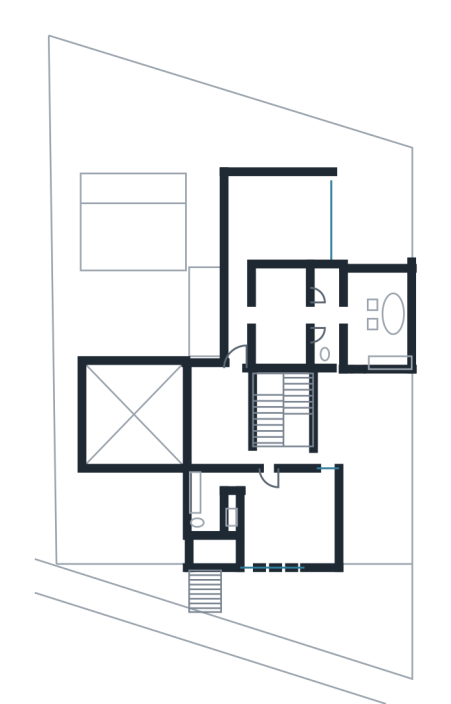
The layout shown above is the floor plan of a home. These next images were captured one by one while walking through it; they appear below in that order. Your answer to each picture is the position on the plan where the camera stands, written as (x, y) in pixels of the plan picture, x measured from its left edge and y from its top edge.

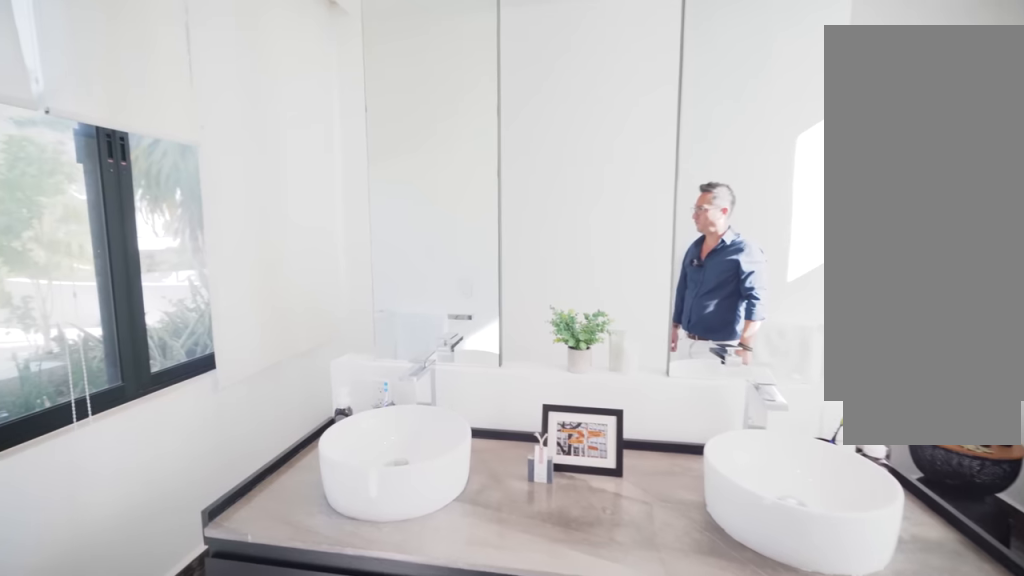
(347, 315)
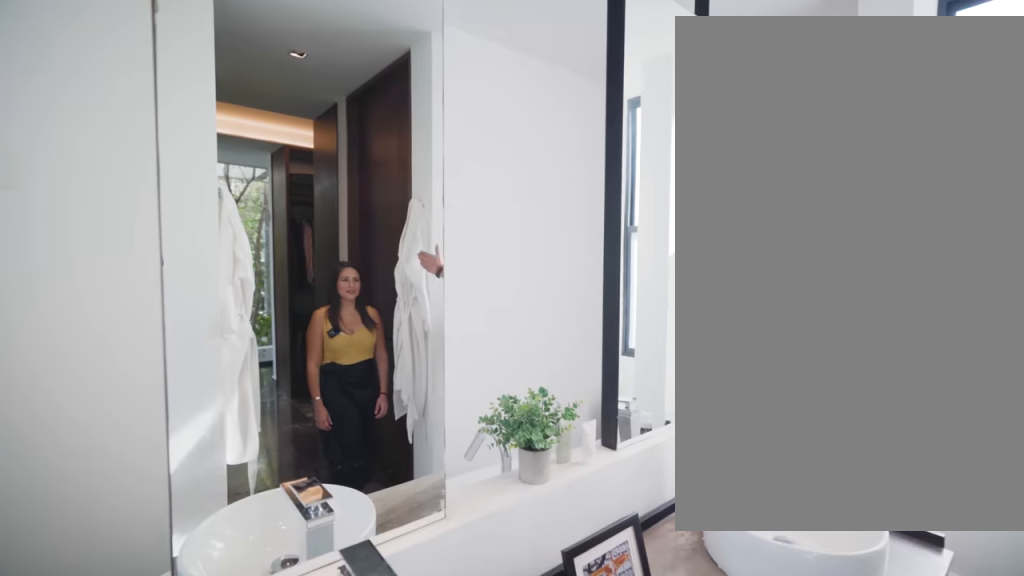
(351, 293)
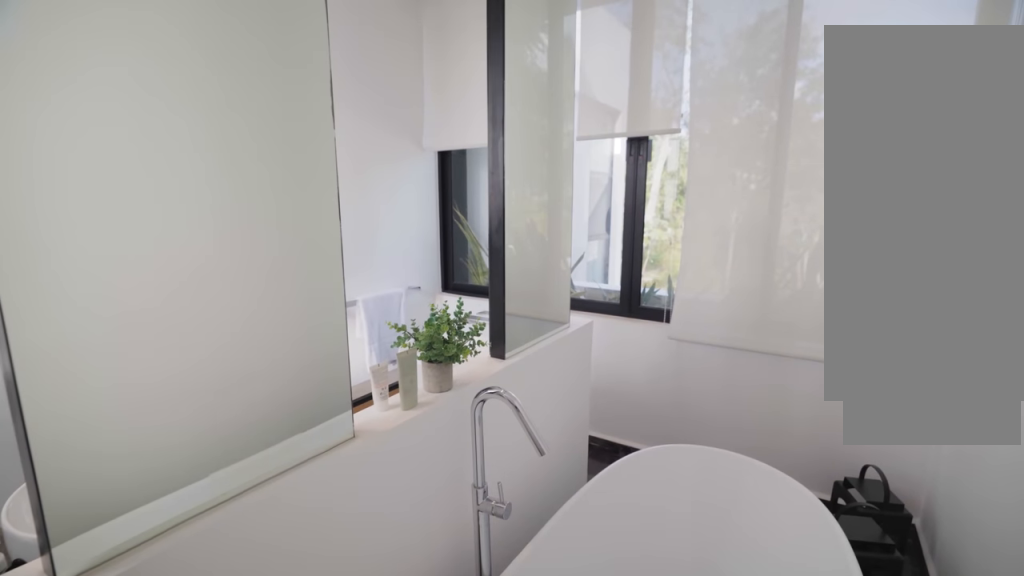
(396, 330)
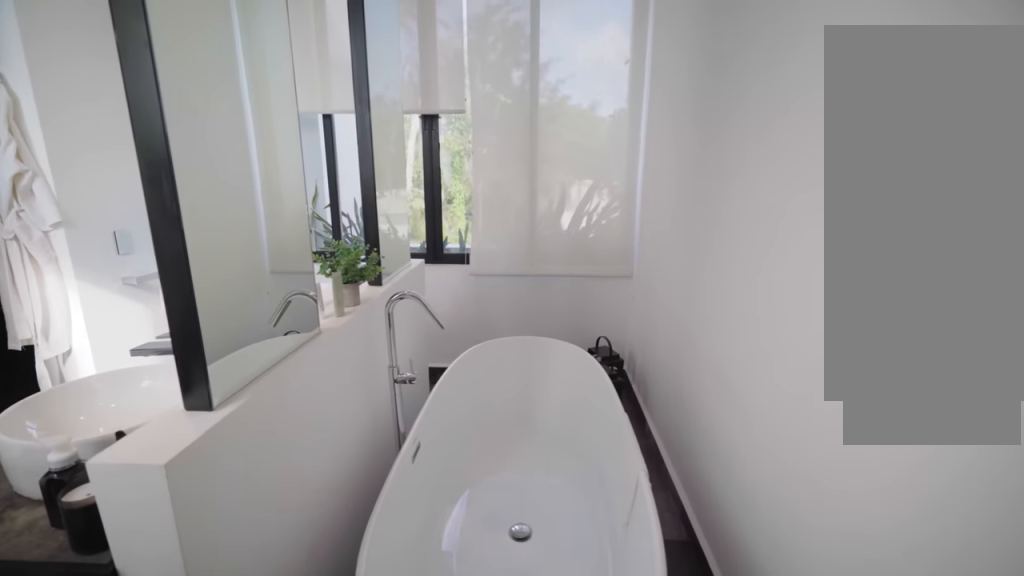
(391, 352)
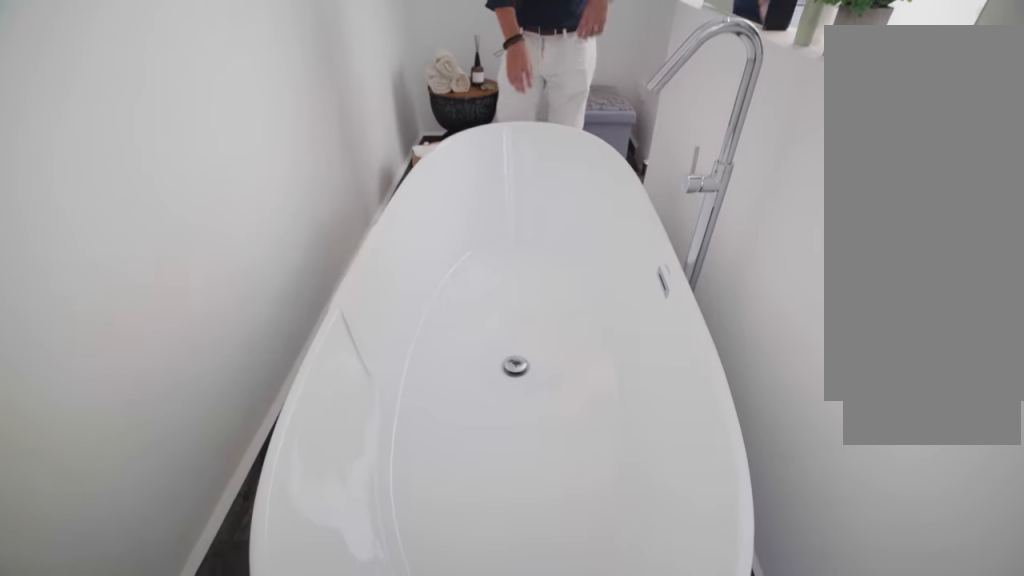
(387, 288)
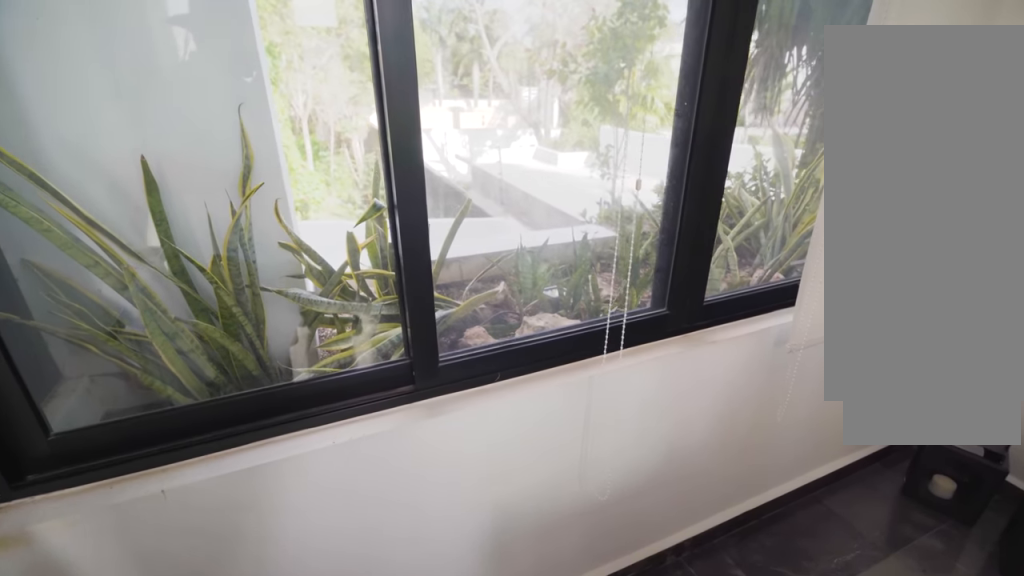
(357, 287)
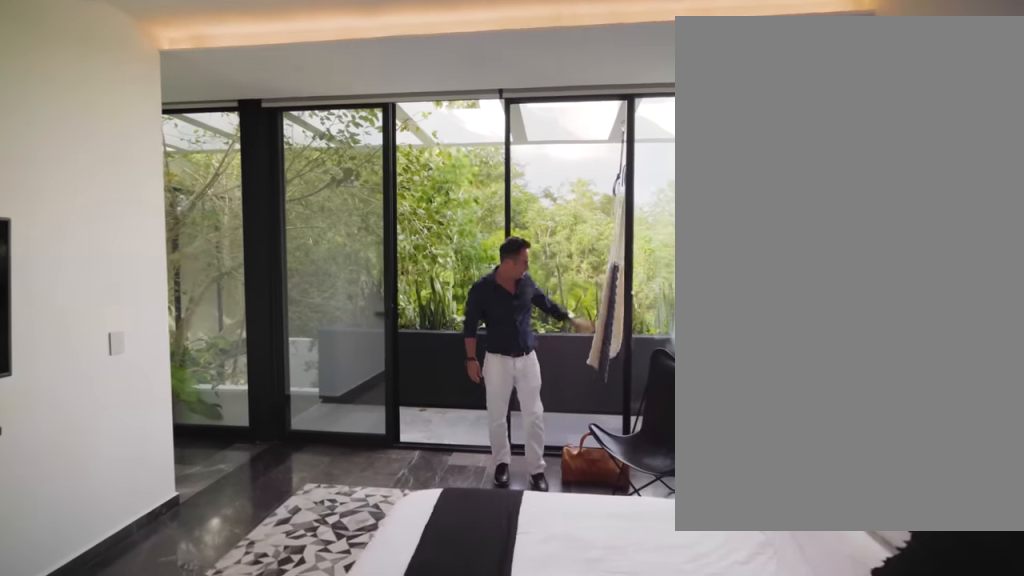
(320, 213)
